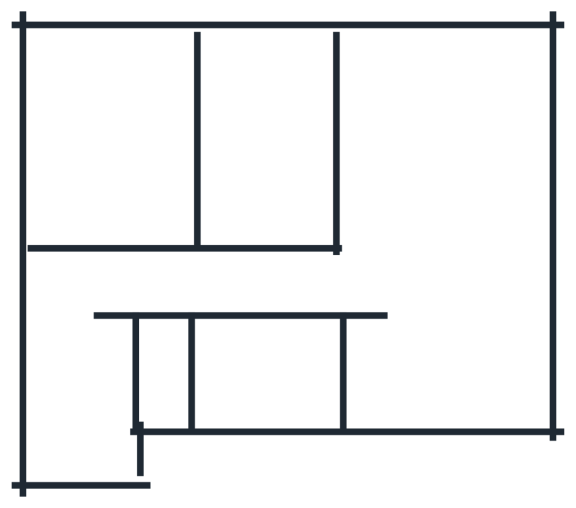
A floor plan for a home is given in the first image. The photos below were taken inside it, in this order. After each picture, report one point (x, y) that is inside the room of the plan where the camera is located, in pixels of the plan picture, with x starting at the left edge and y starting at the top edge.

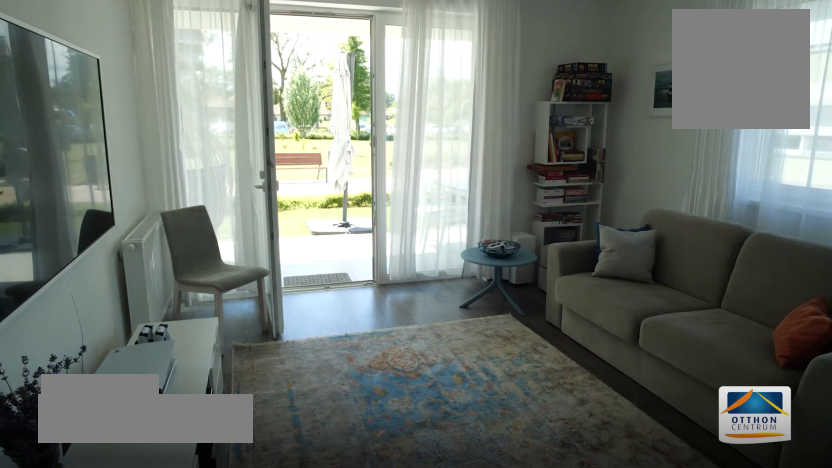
(444, 139)
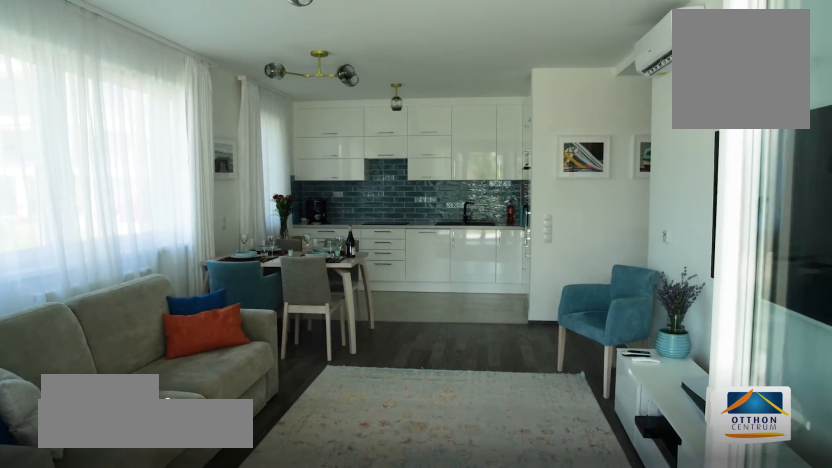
(444, 138)
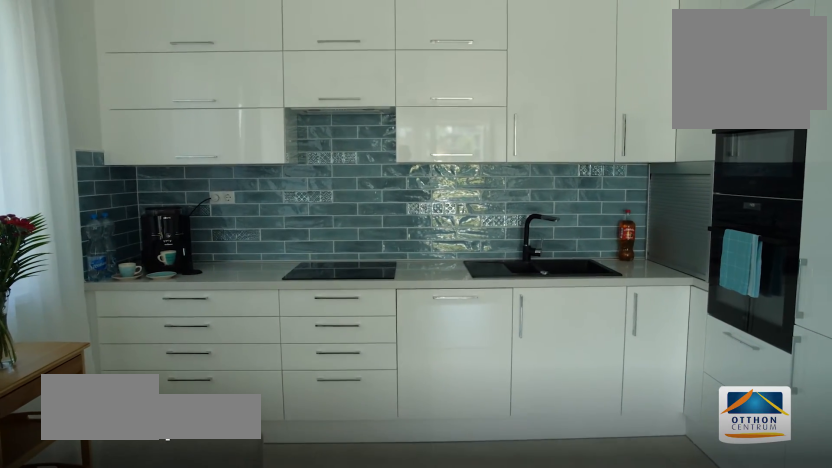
(443, 365)
